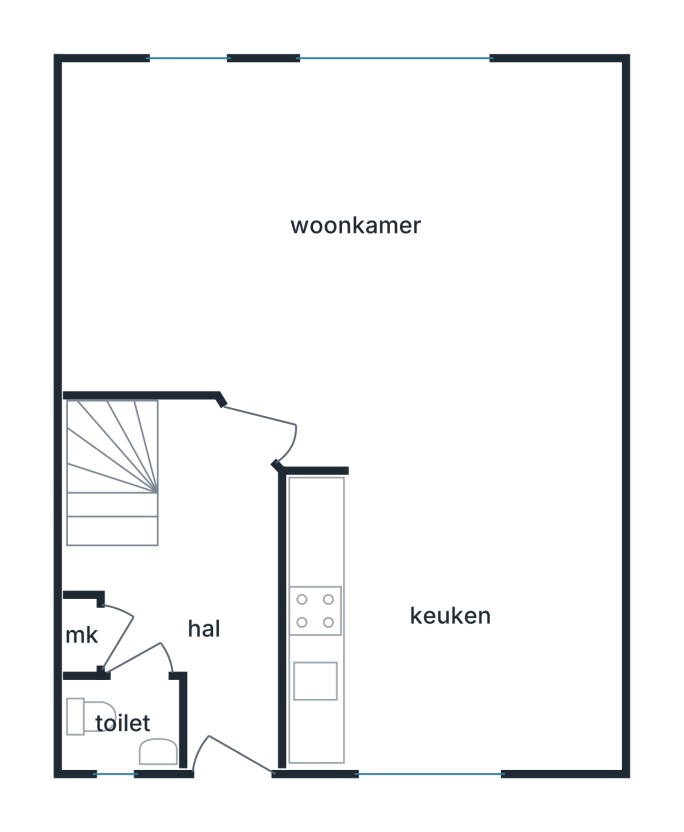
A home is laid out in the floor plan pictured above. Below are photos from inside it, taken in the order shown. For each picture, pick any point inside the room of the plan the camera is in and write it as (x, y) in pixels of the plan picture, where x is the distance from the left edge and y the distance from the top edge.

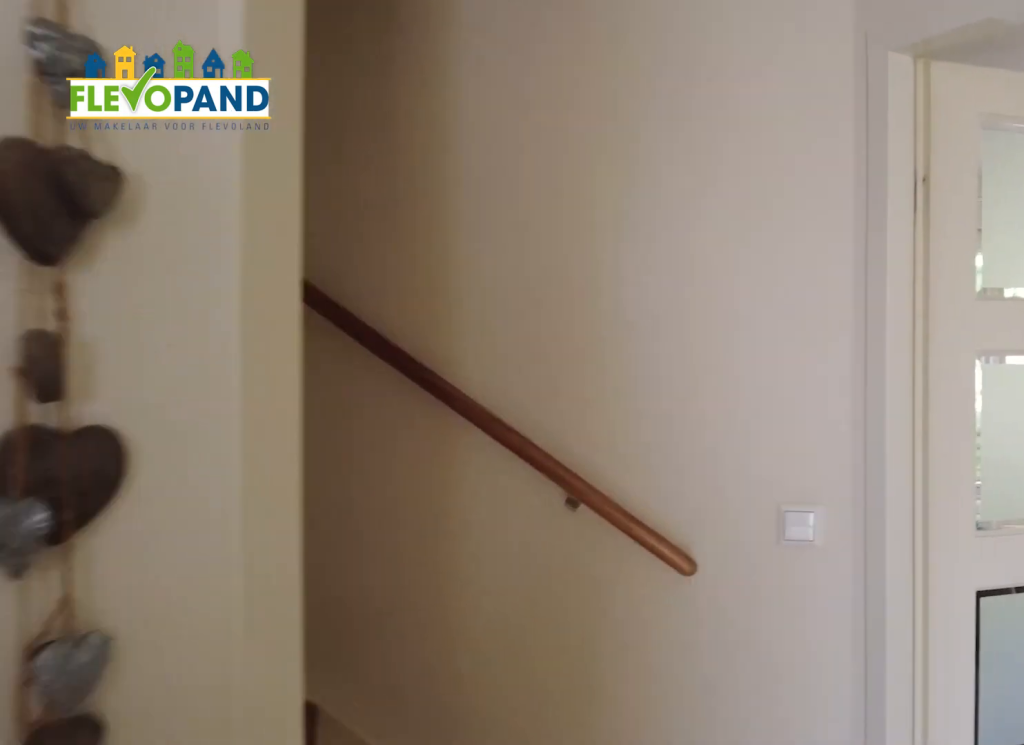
(202, 588)
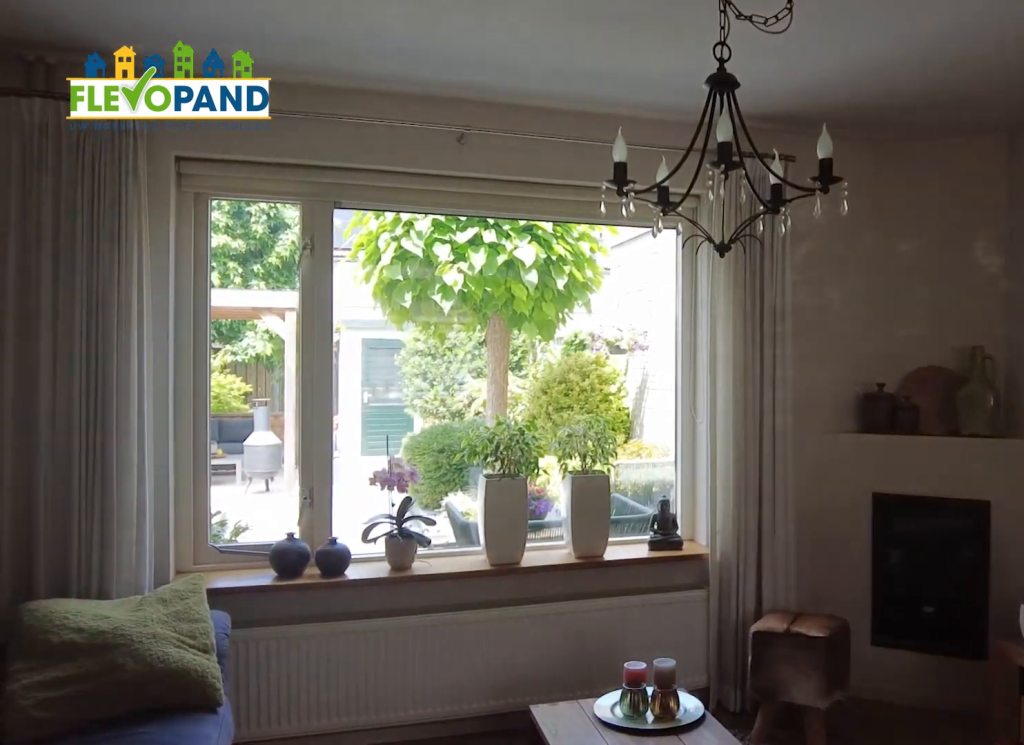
(227, 154)
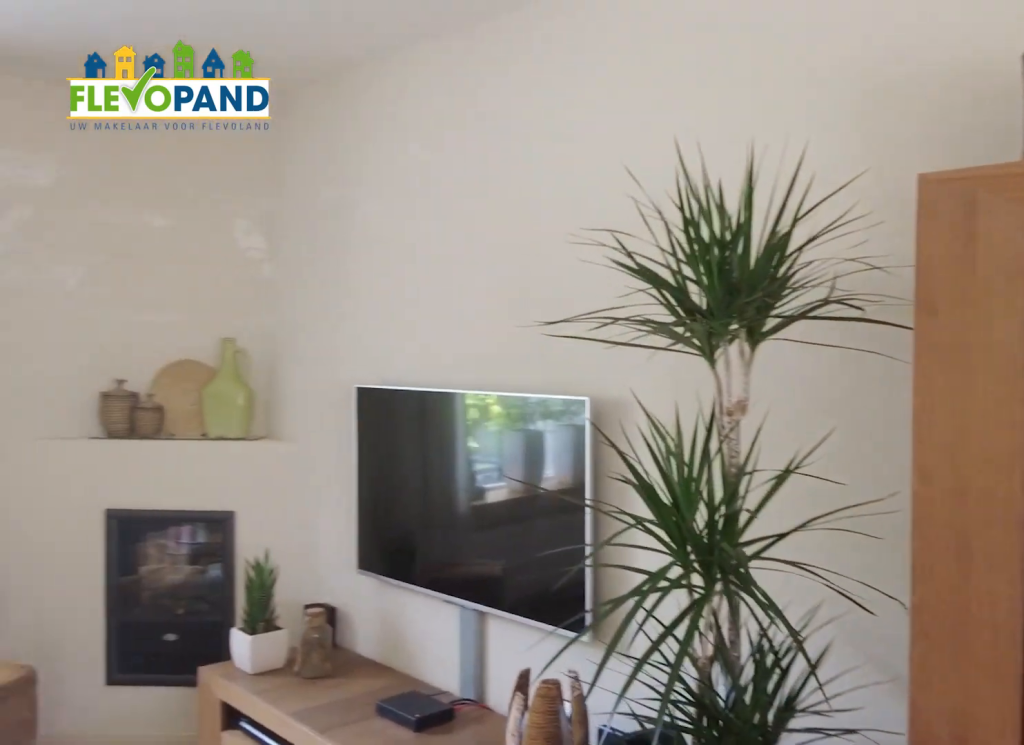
(227, 154)
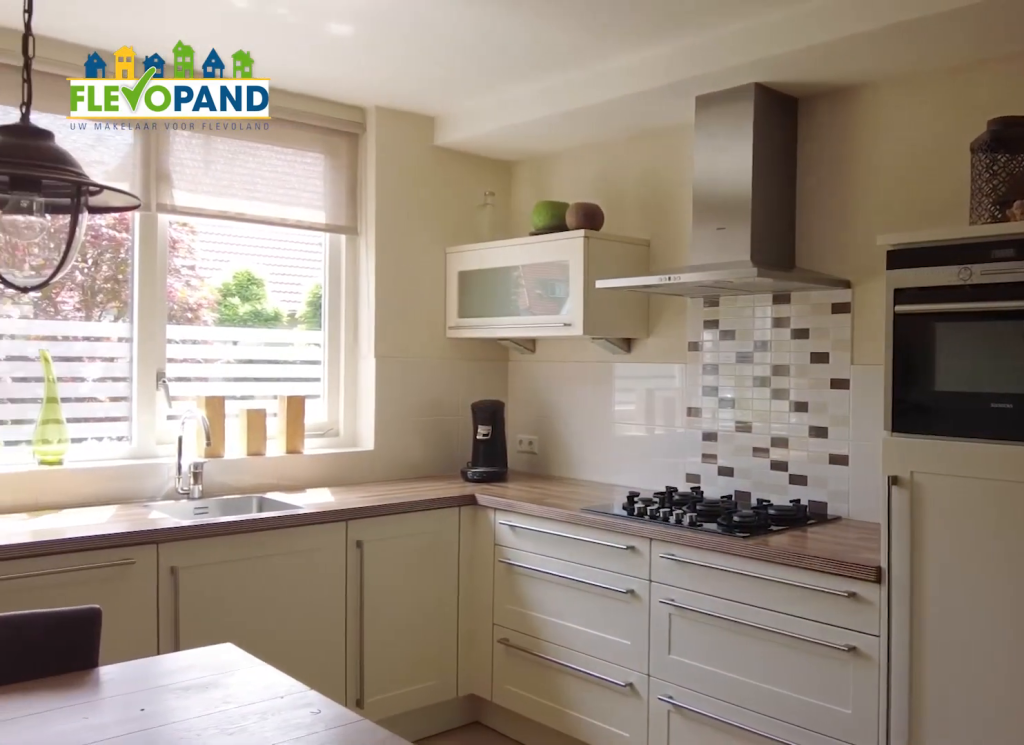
(451, 620)
